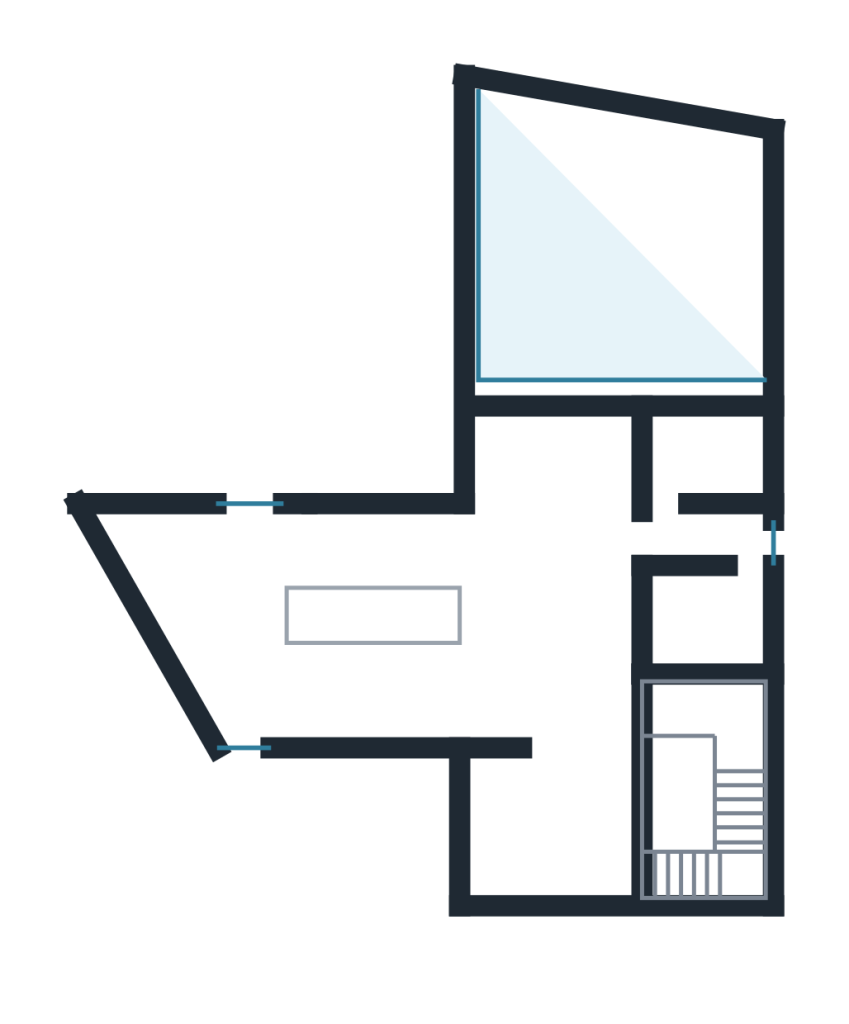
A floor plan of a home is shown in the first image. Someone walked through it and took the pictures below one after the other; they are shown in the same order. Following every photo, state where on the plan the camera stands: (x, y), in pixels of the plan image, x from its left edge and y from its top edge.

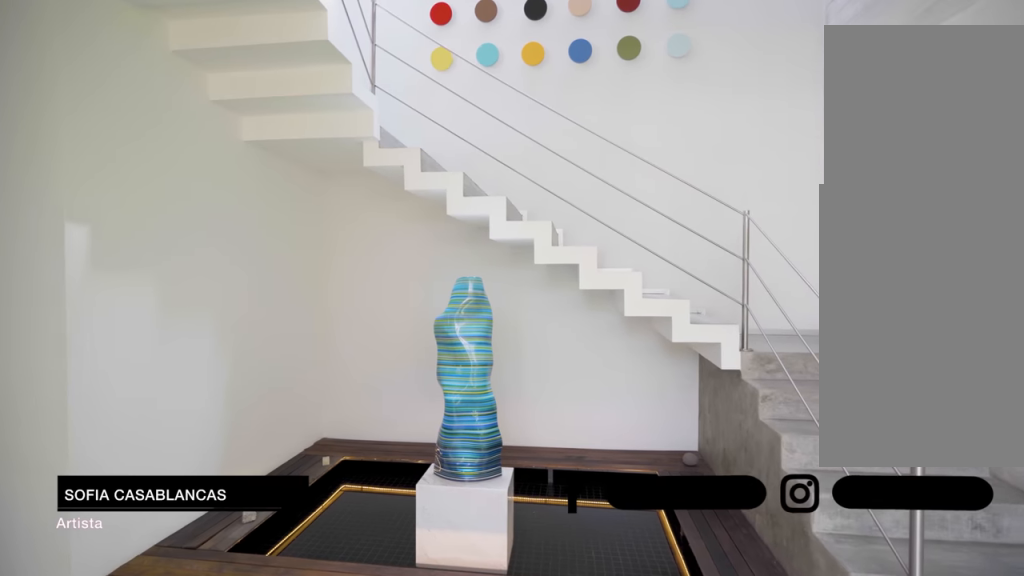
(569, 820)
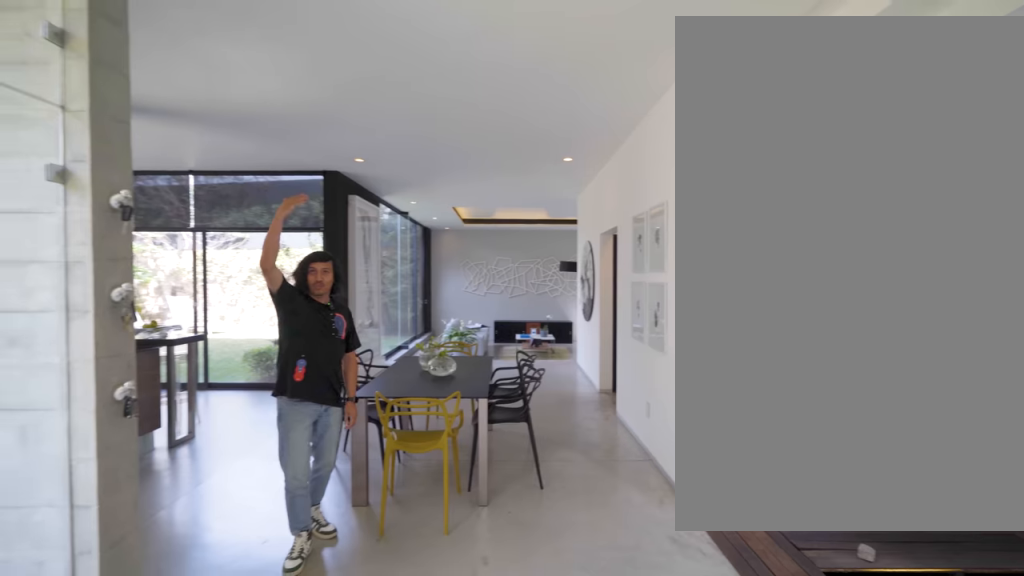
(594, 770)
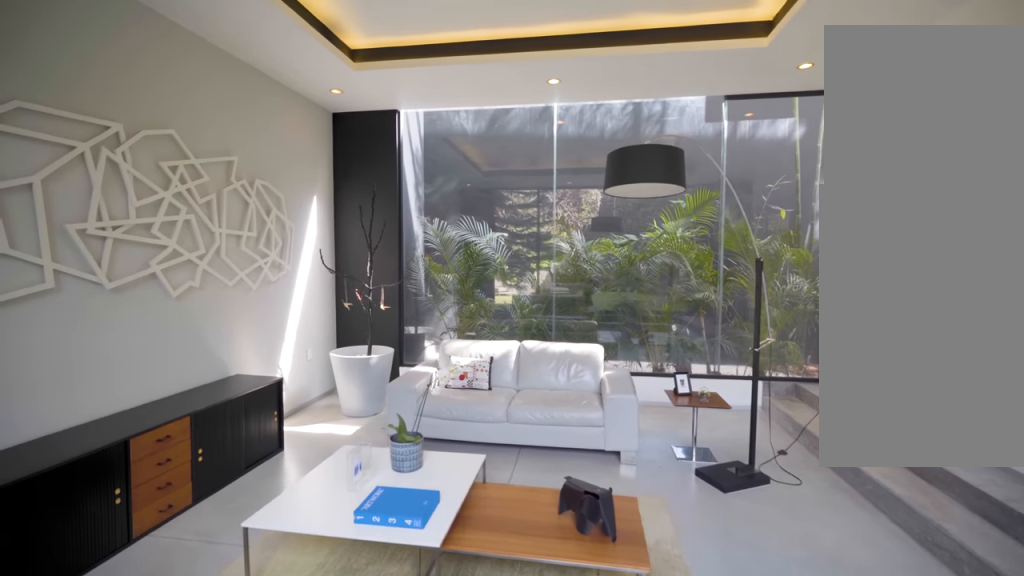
(532, 350)
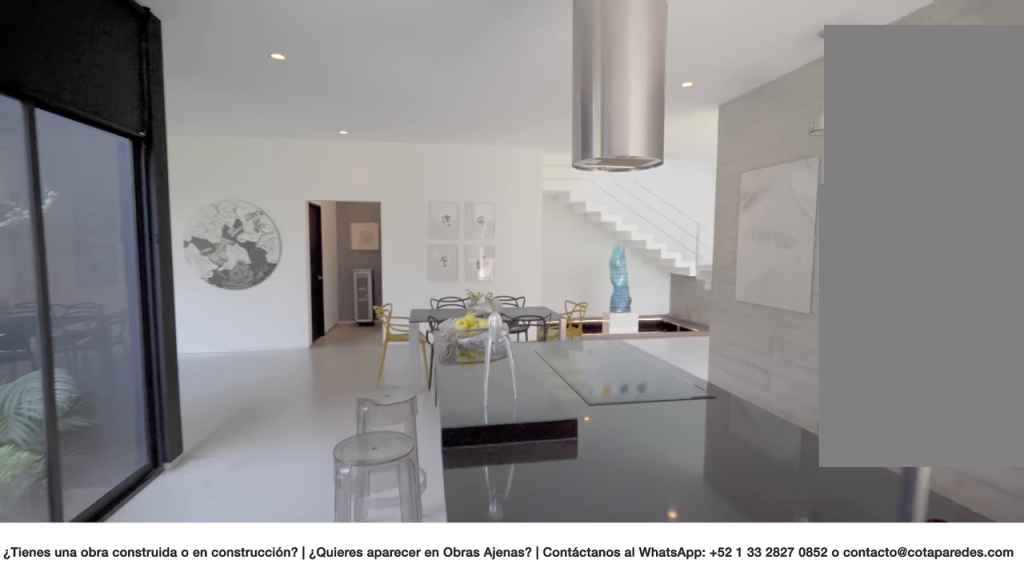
(250, 619)
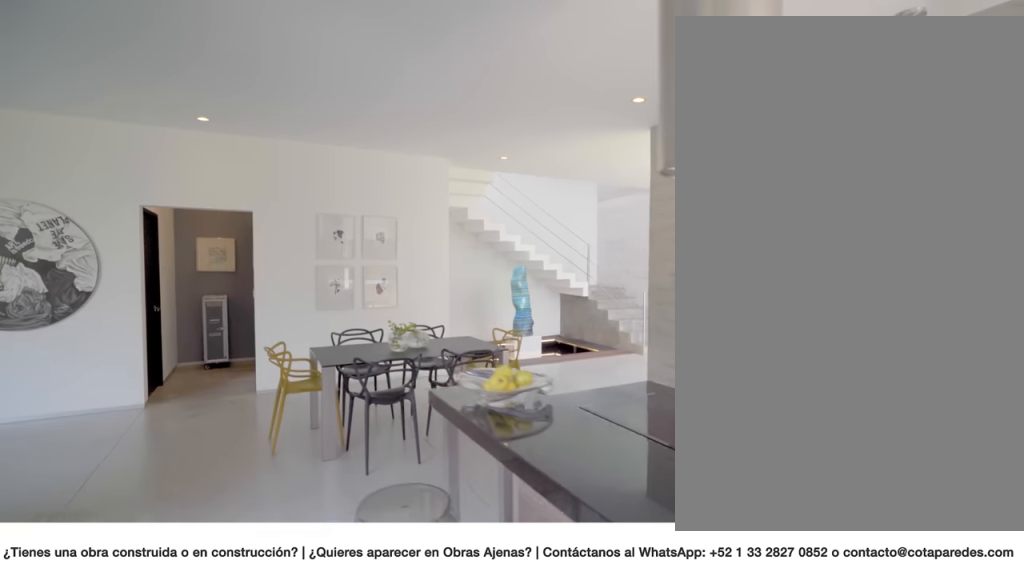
(250, 619)
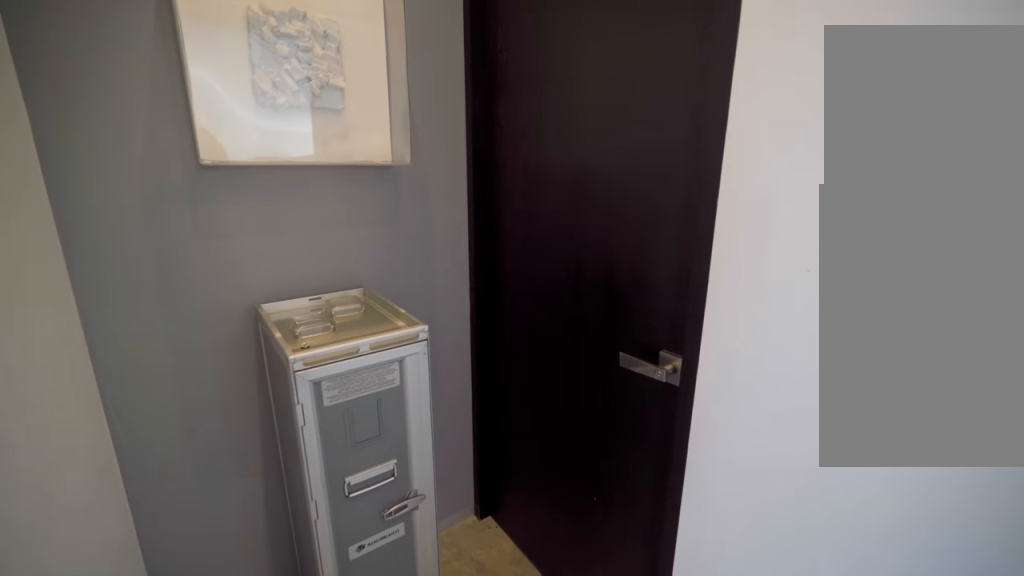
(709, 530)
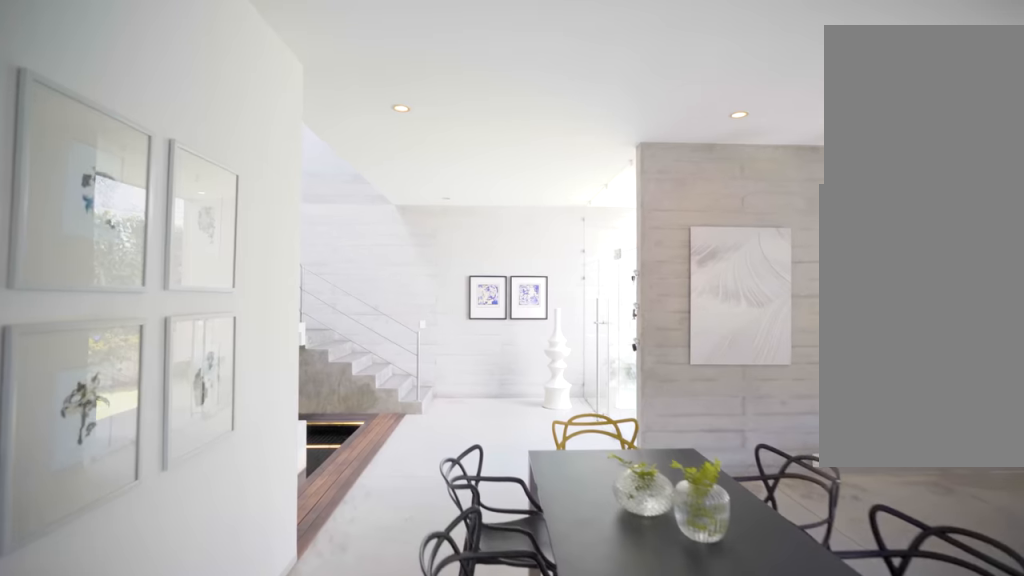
(539, 475)
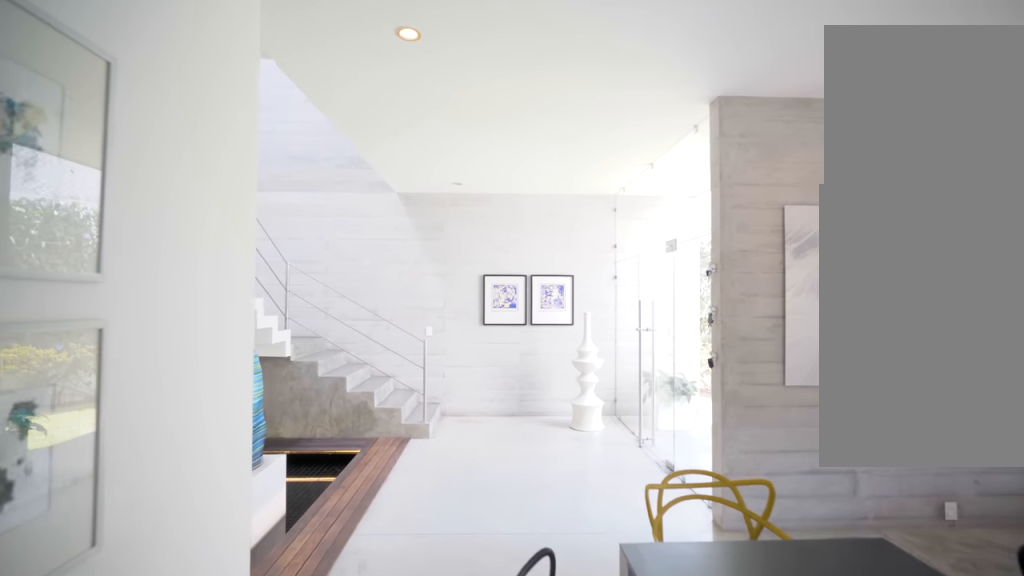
(565, 512)
